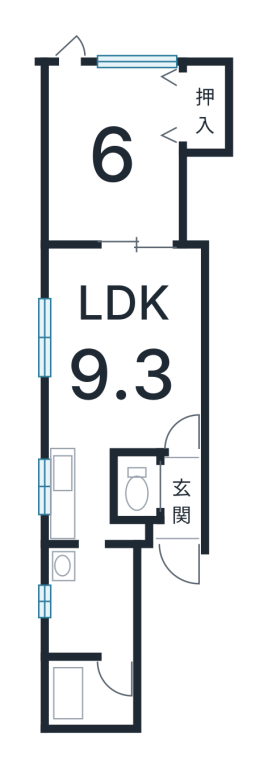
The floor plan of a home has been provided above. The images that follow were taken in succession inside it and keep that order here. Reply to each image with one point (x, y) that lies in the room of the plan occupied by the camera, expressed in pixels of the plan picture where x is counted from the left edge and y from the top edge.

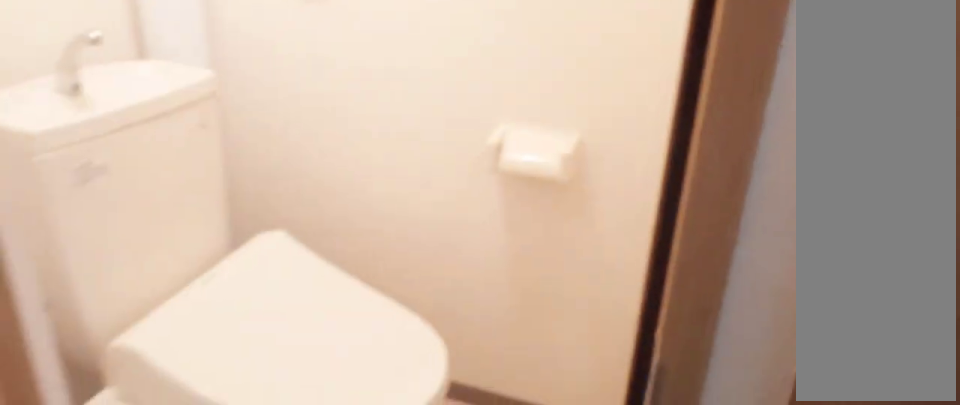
(132, 490)
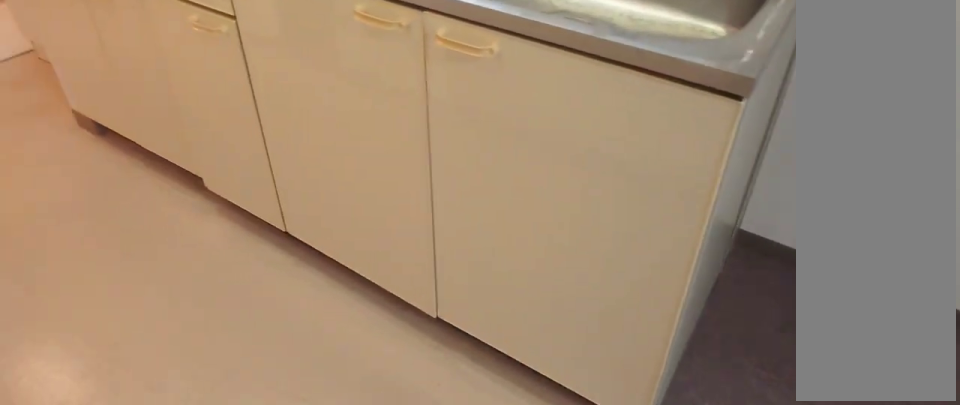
(61, 490)
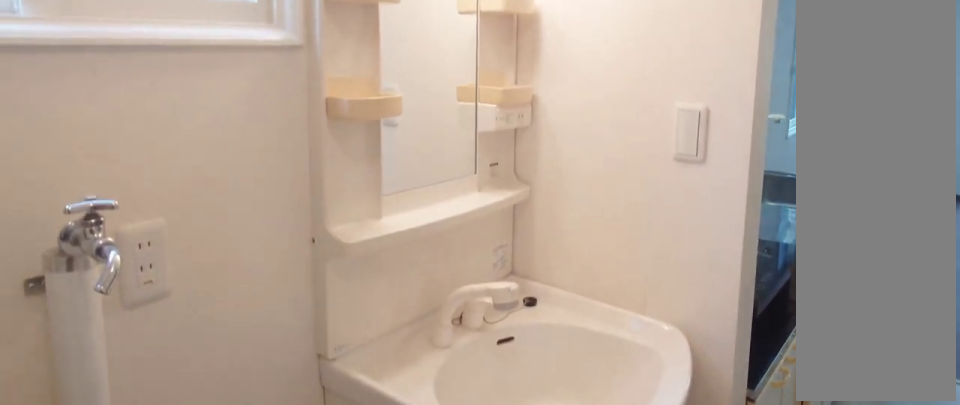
(87, 609)
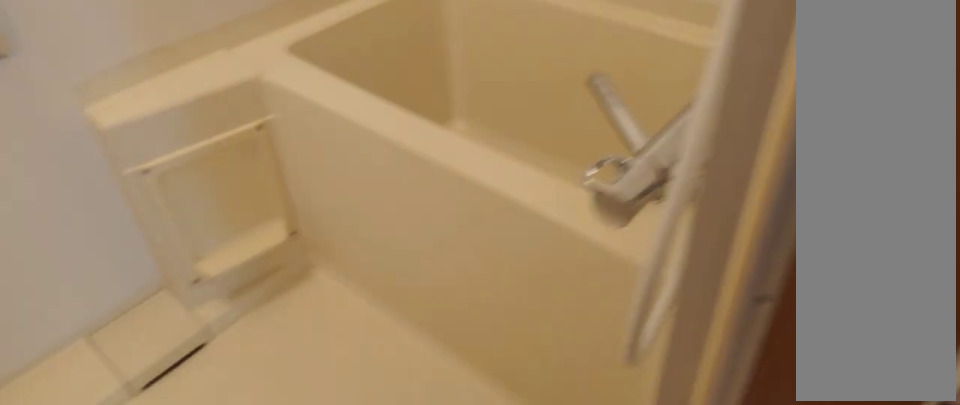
(79, 700)
